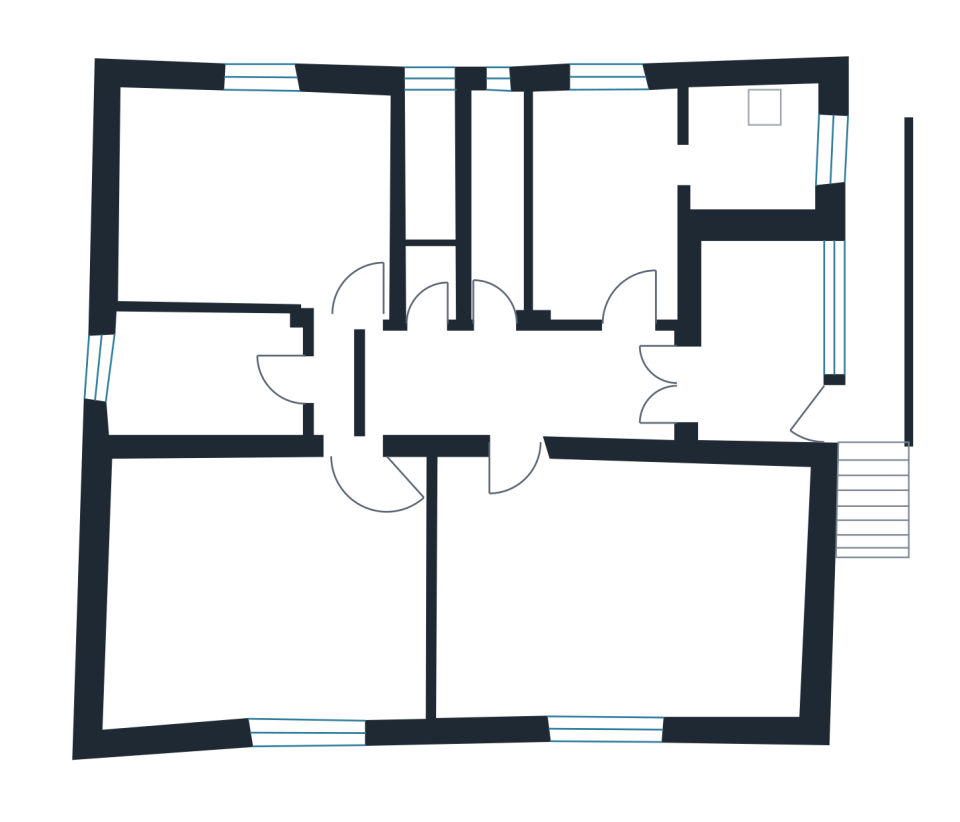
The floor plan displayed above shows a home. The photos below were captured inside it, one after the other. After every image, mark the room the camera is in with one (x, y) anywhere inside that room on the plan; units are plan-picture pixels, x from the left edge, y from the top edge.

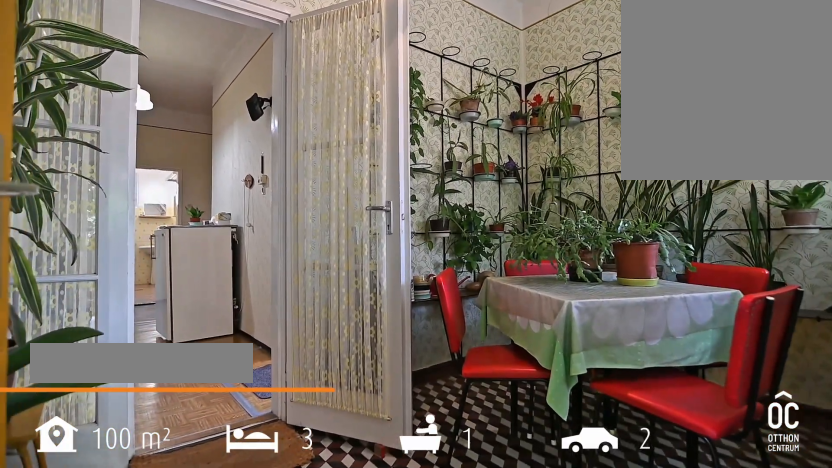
(762, 337)
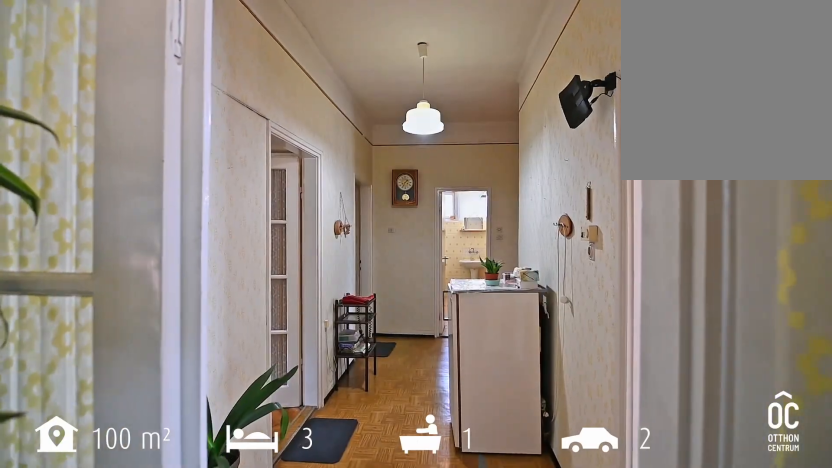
(762, 338)
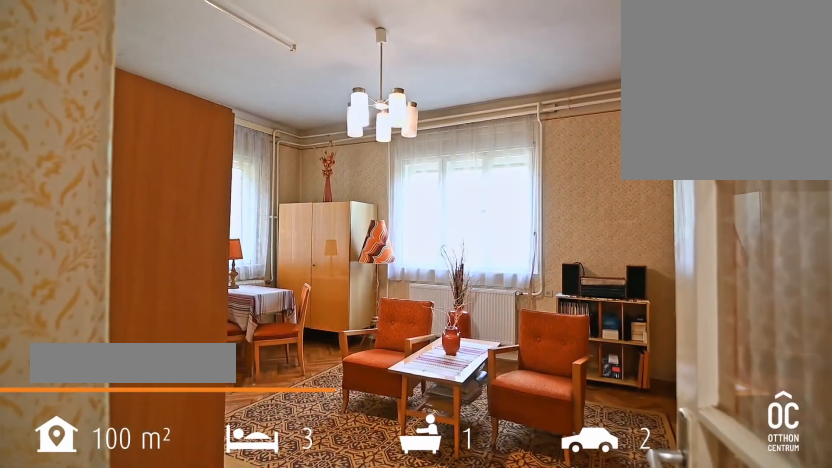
(629, 588)
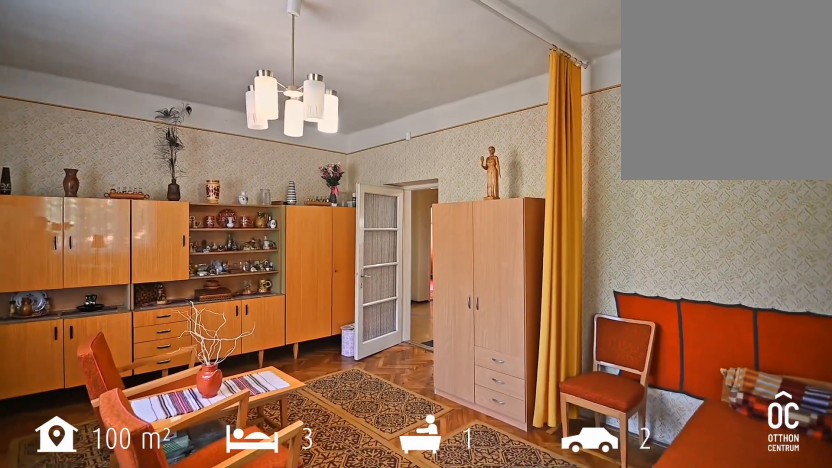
(630, 588)
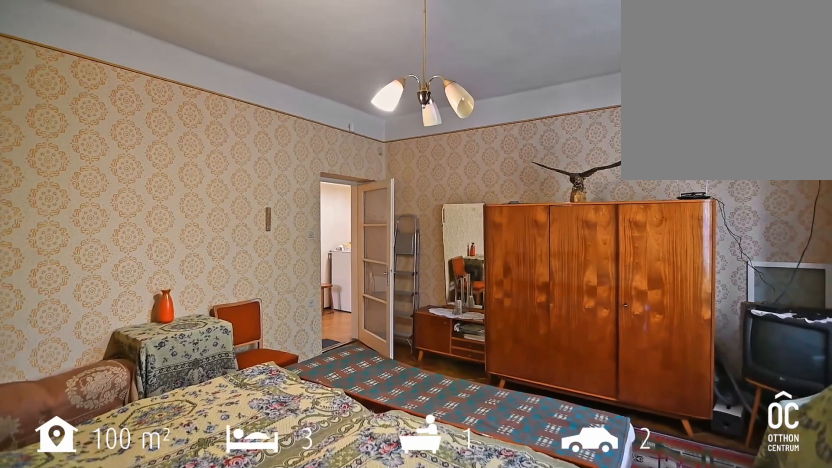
(259, 588)
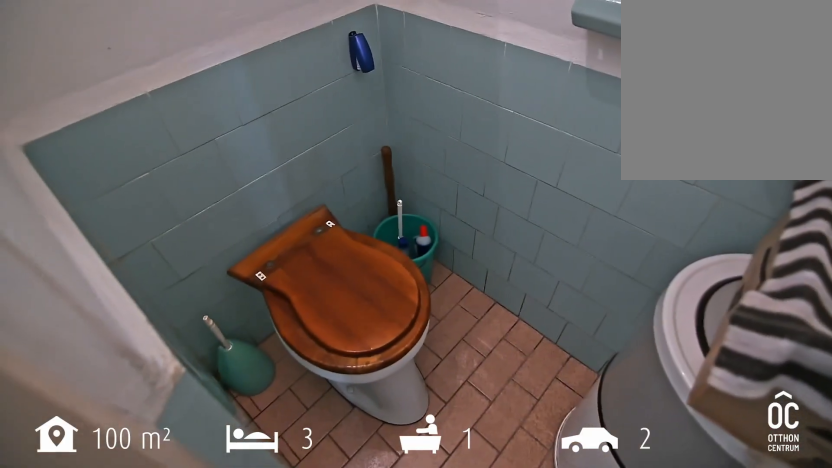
(212, 369)
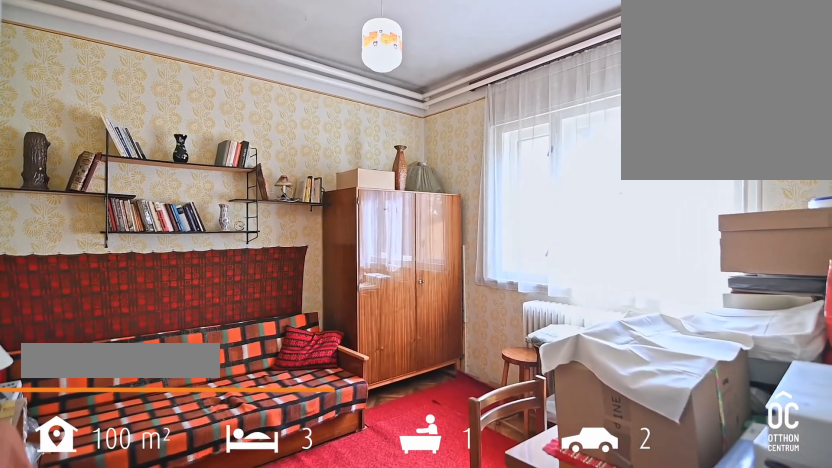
(255, 190)
